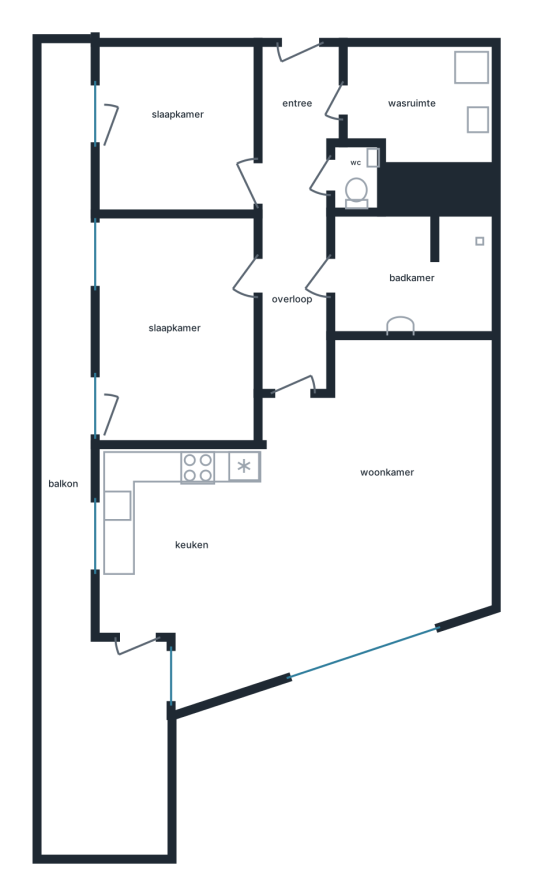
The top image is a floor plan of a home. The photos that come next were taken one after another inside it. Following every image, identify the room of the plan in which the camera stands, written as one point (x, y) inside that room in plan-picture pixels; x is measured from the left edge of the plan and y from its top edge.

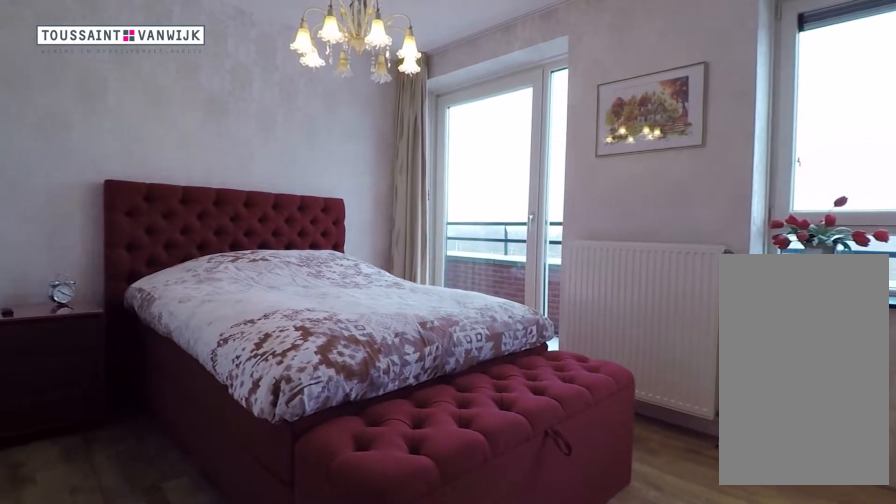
(180, 331)
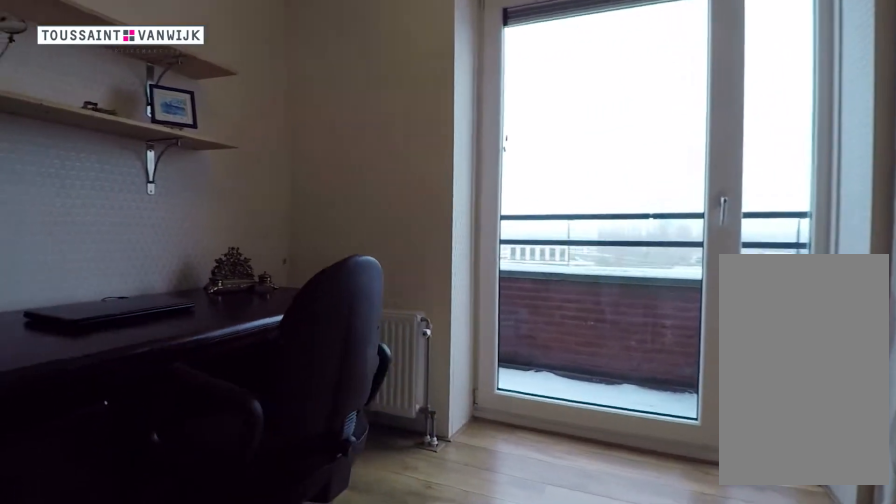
(179, 129)
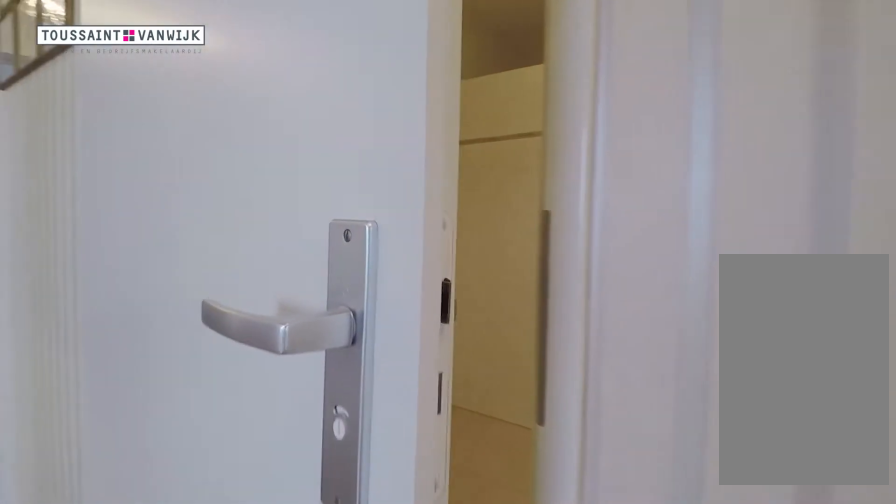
(295, 213)
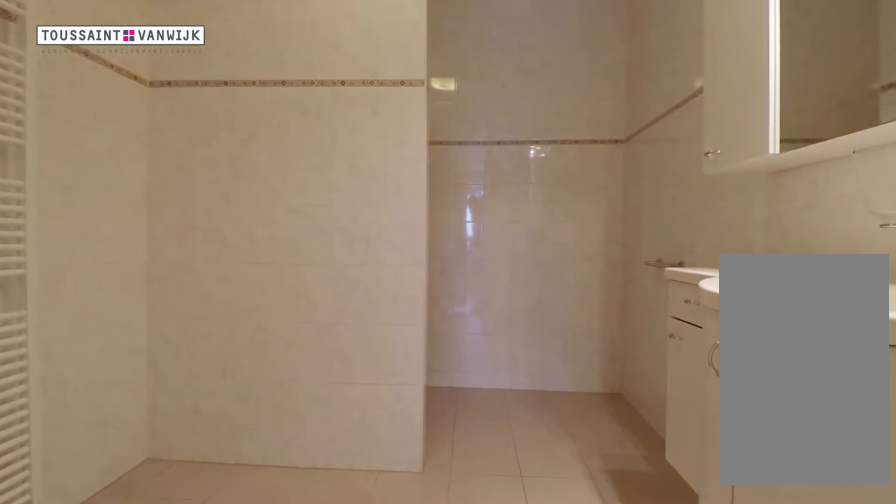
(411, 275)
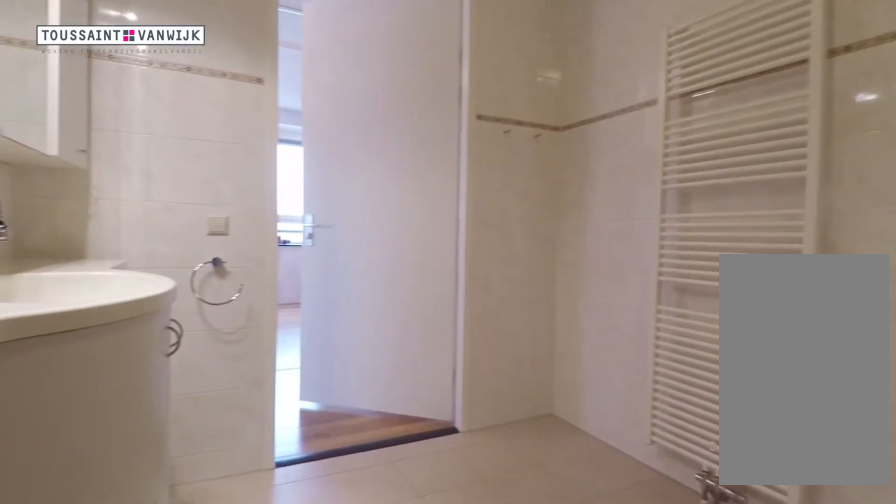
(411, 275)
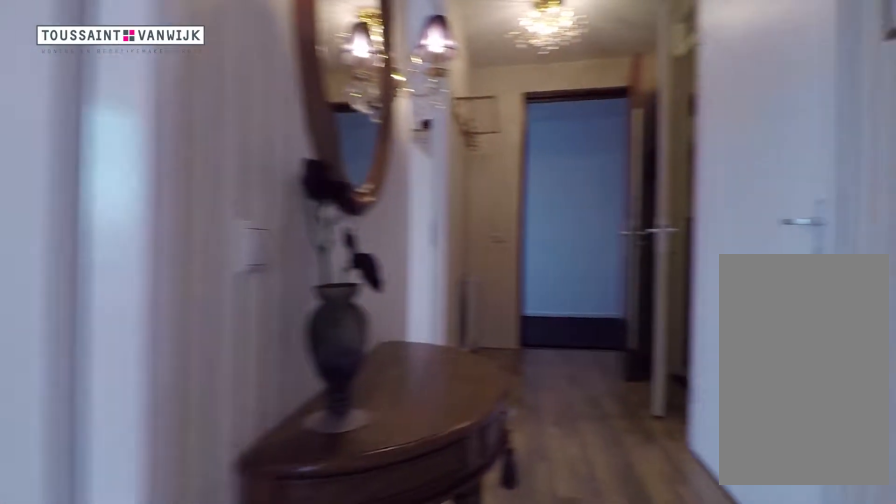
(296, 211)
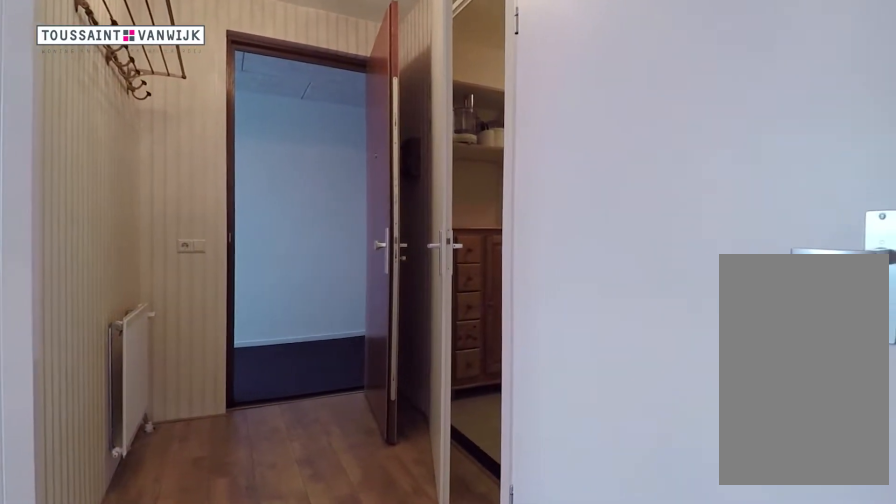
(296, 211)
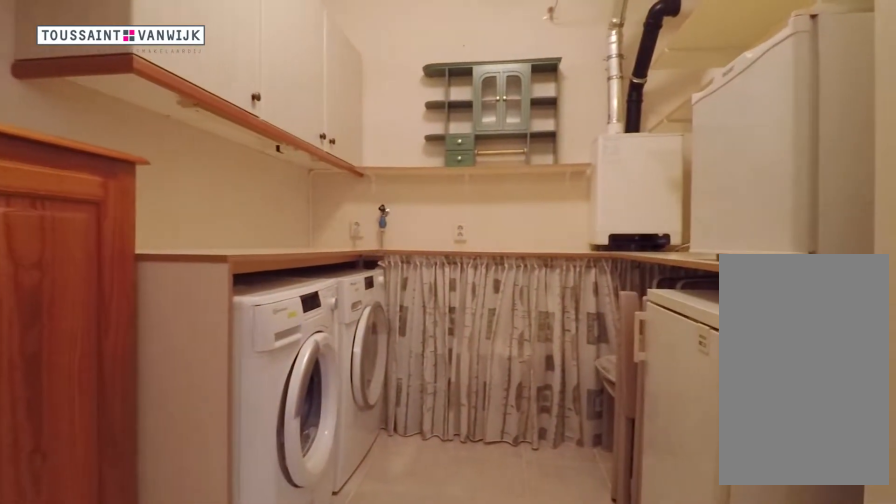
(422, 104)
